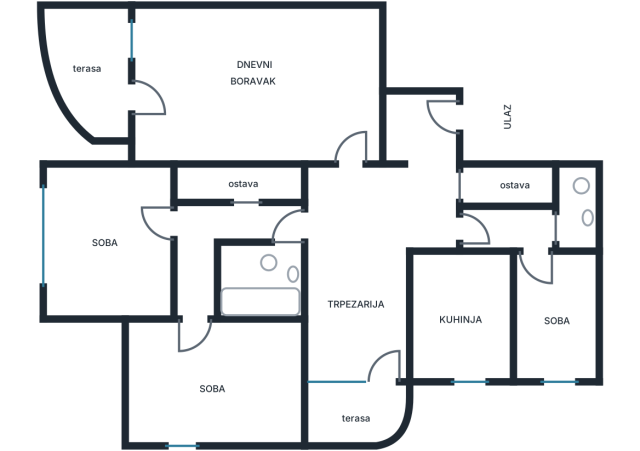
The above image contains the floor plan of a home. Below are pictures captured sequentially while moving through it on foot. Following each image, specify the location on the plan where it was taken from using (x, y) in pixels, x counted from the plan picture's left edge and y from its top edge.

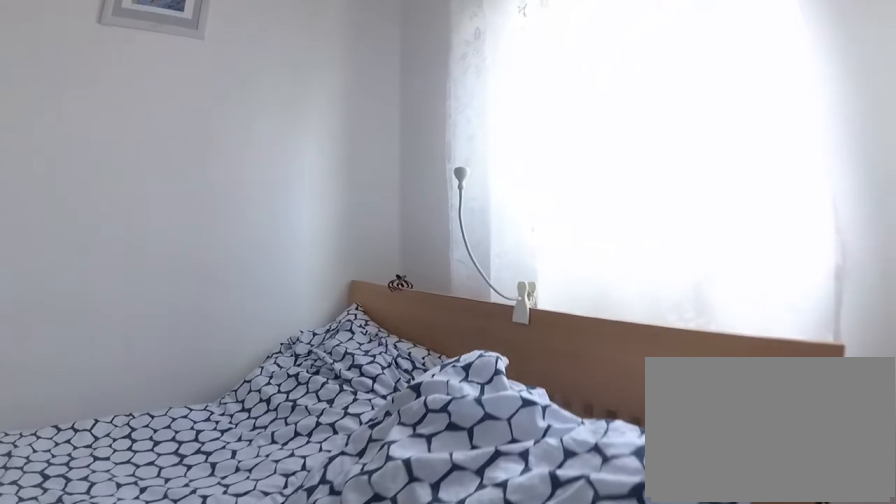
(541, 343)
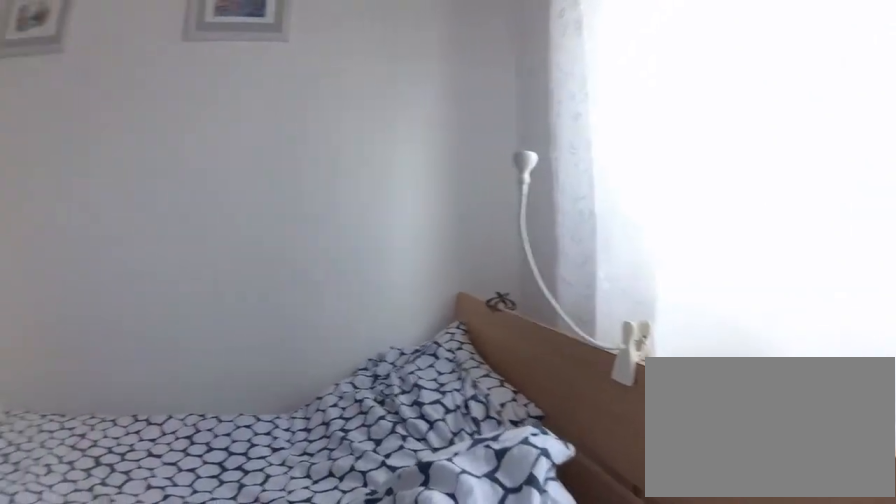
(530, 349)
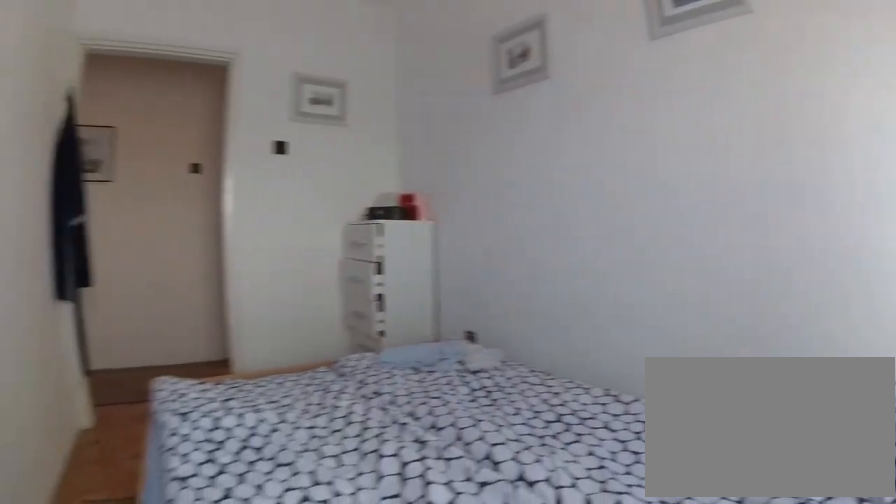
(520, 369)
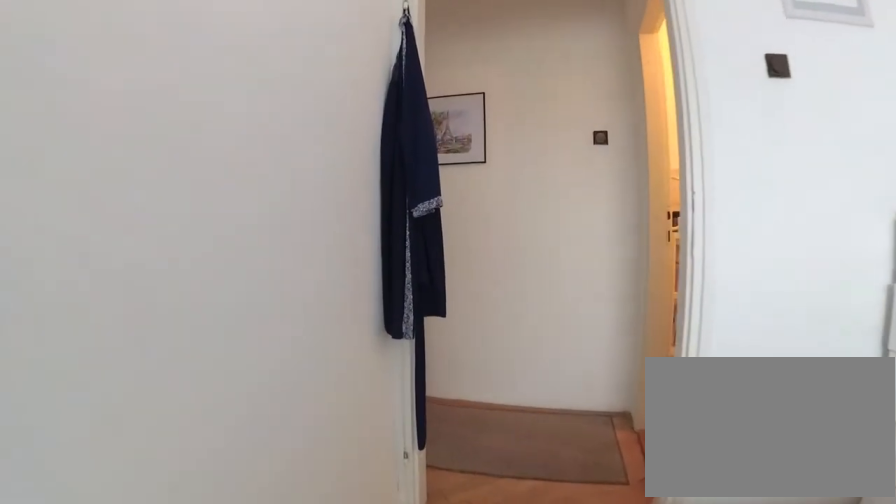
(540, 328)
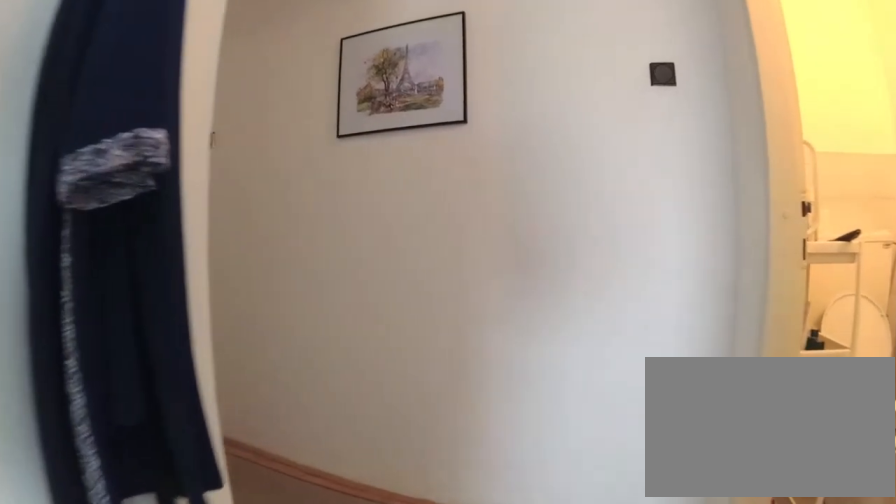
(540, 287)
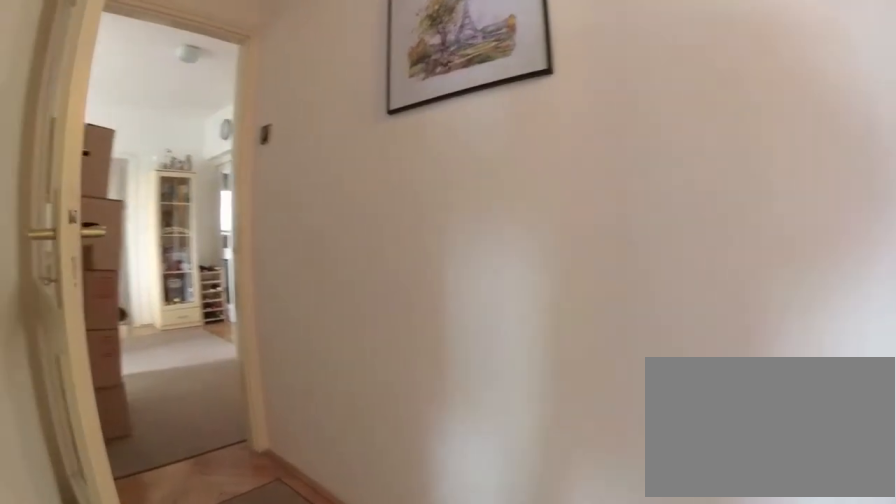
(540, 266)
